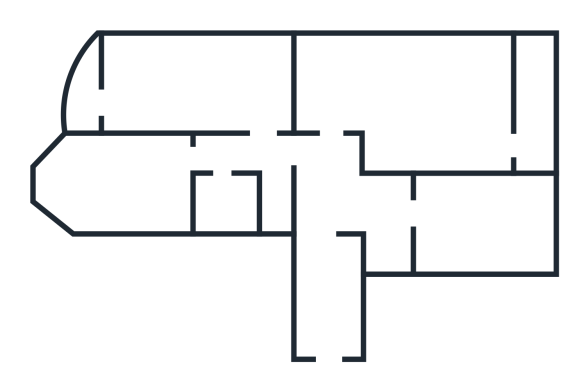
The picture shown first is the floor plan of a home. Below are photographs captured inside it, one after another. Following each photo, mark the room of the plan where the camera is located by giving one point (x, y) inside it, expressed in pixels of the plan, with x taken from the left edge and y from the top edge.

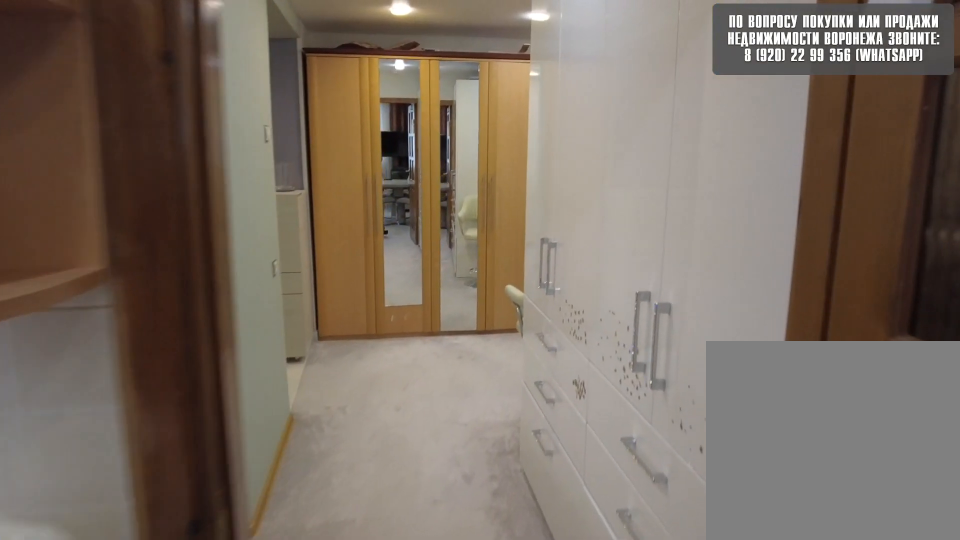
(397, 224)
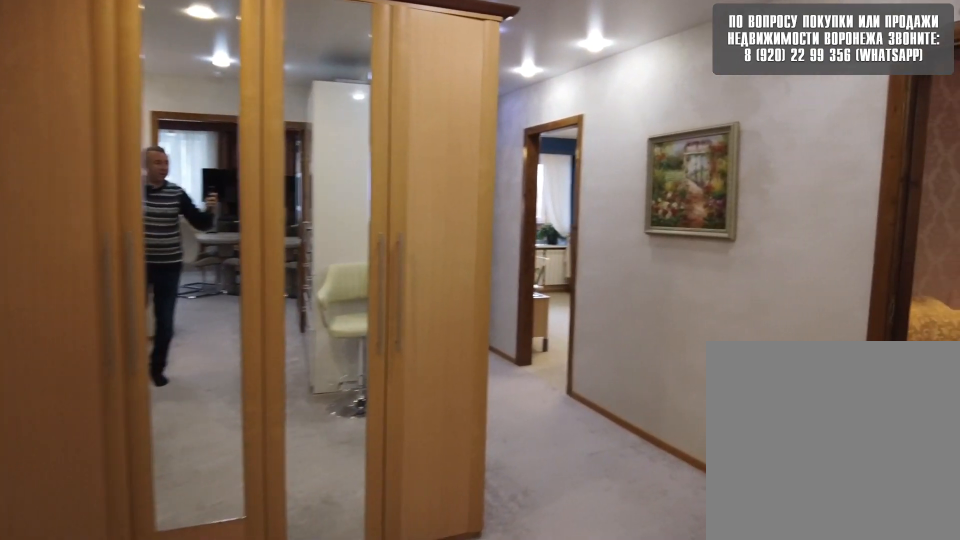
(338, 206)
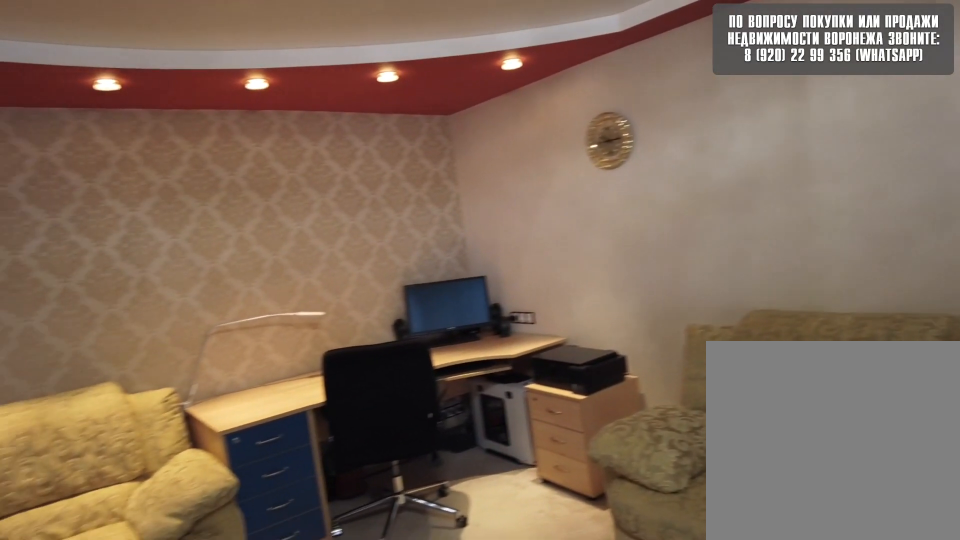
(375, 93)
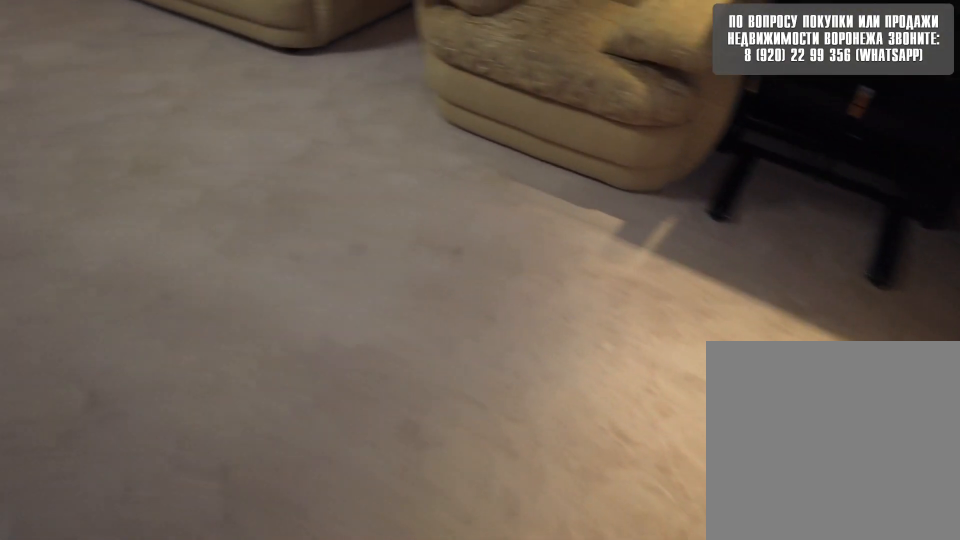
(375, 93)
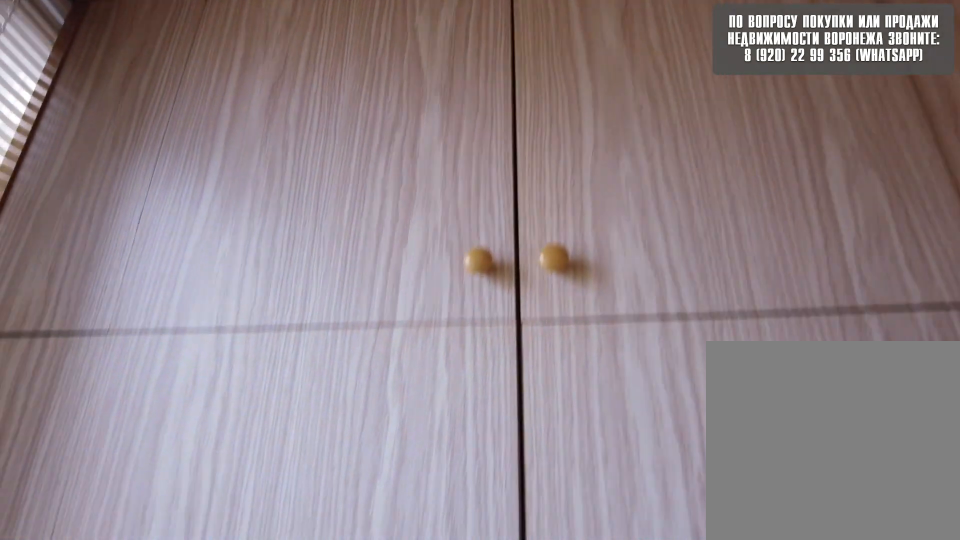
(546, 140)
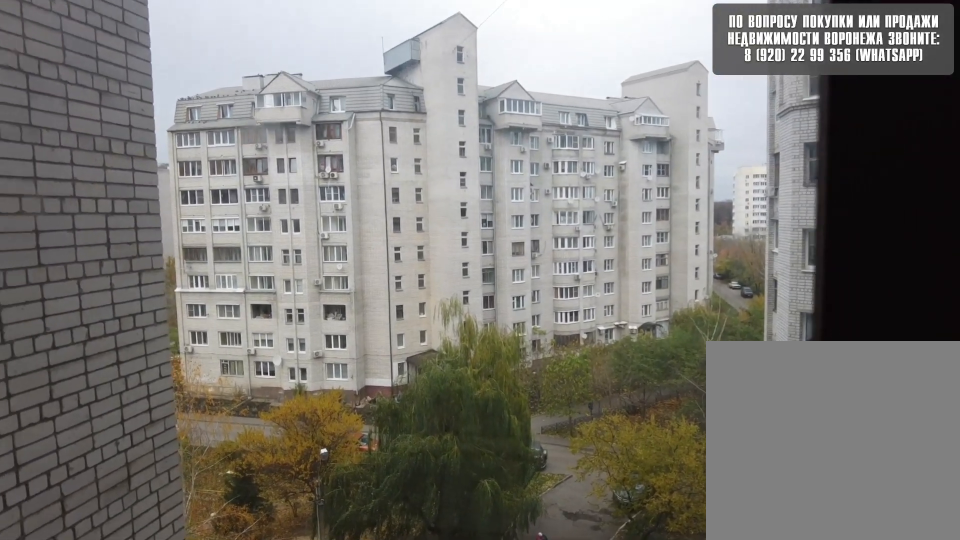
(546, 140)
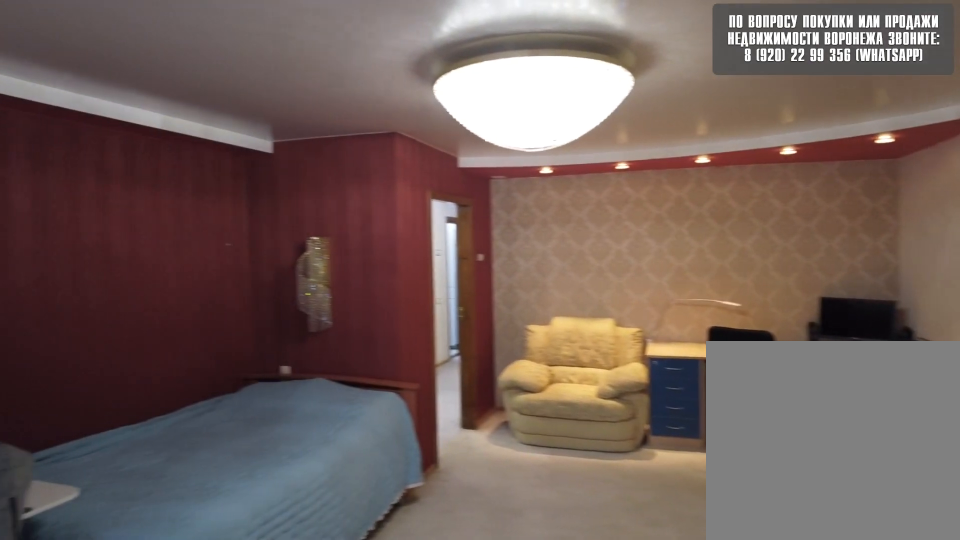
(454, 136)
